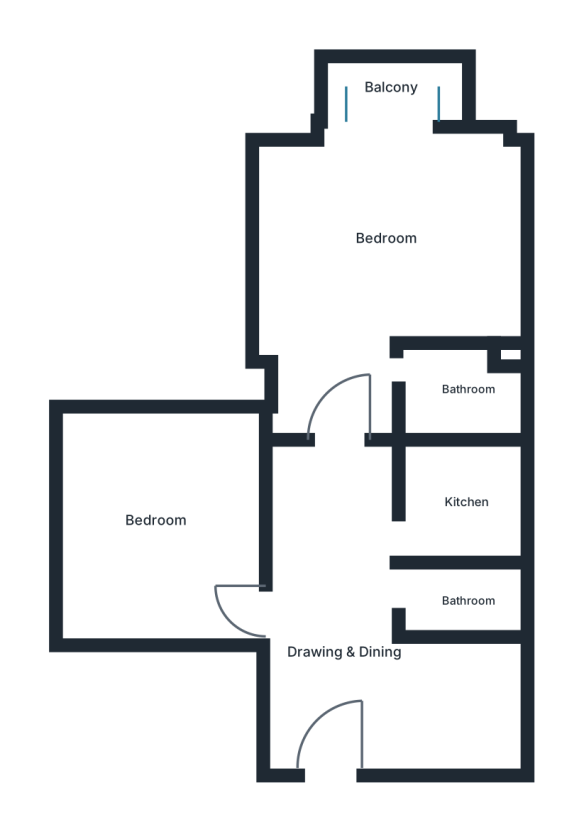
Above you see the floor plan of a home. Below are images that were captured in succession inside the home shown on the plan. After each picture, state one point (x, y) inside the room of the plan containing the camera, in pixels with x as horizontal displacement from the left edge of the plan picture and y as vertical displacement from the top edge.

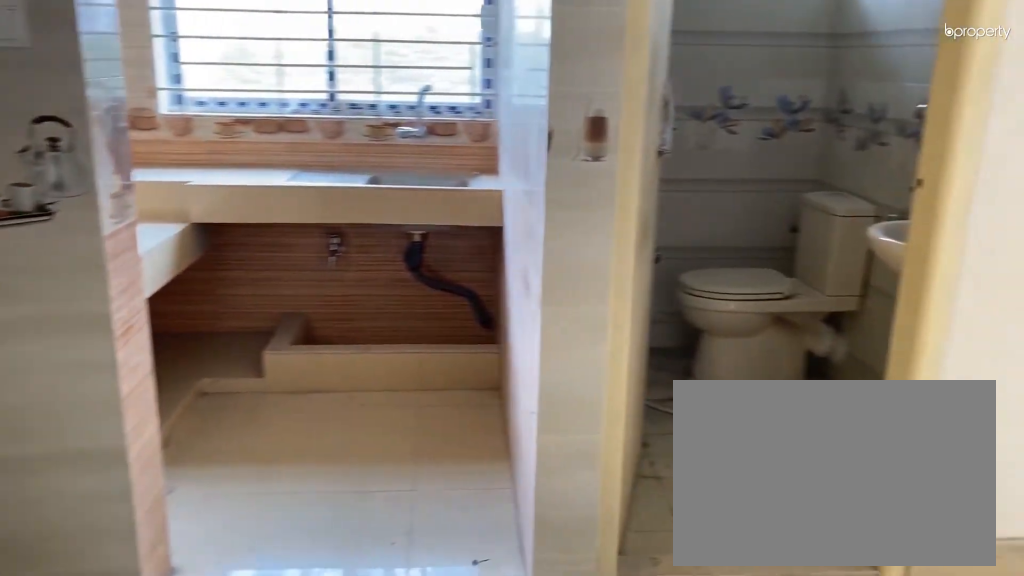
(332, 648)
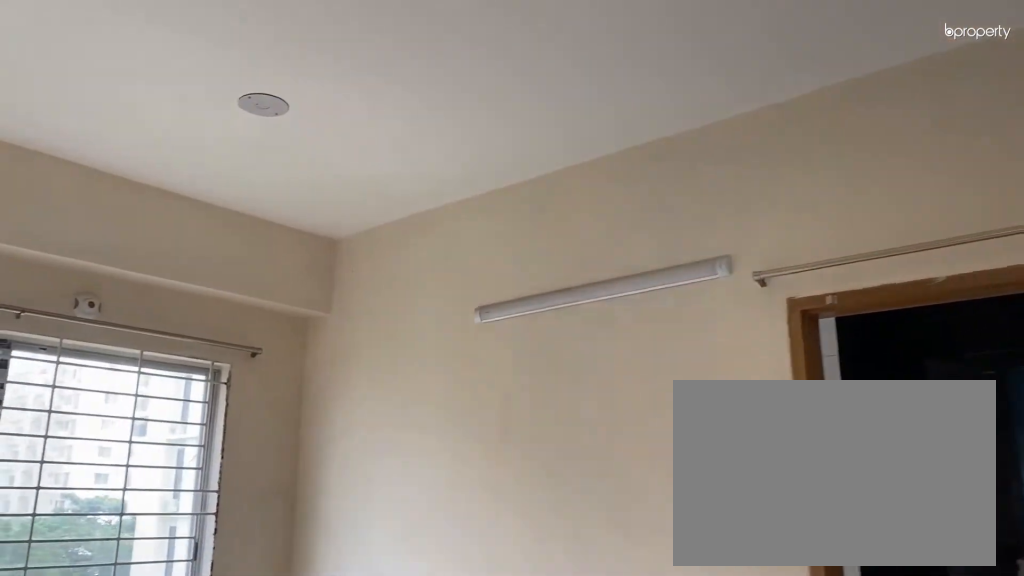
(331, 649)
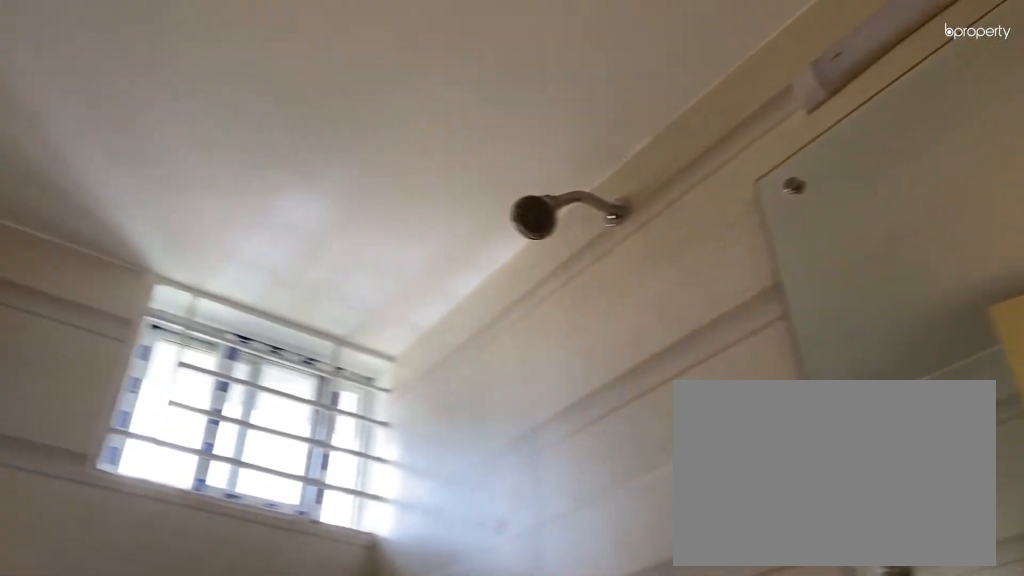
(470, 601)
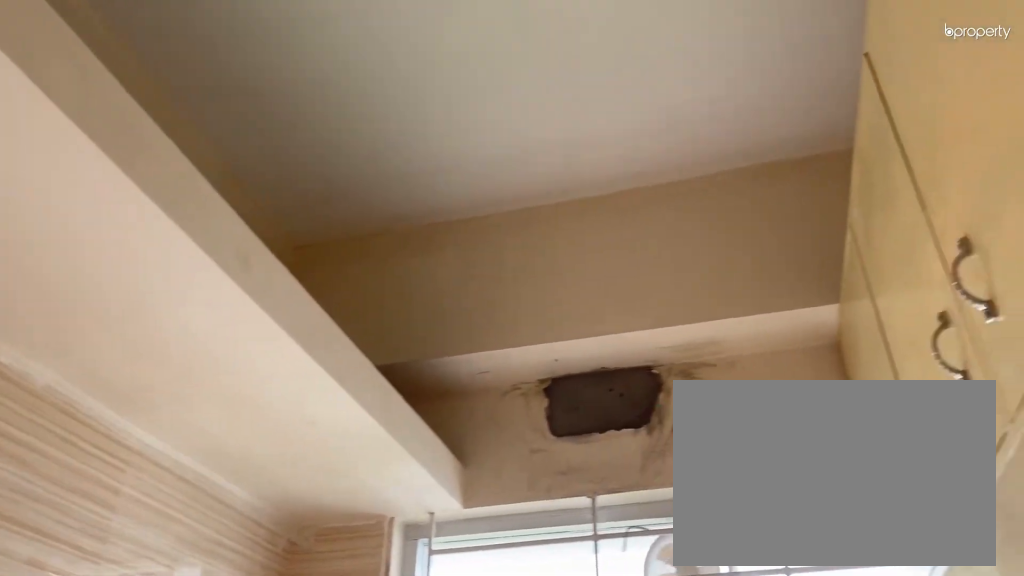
(465, 499)
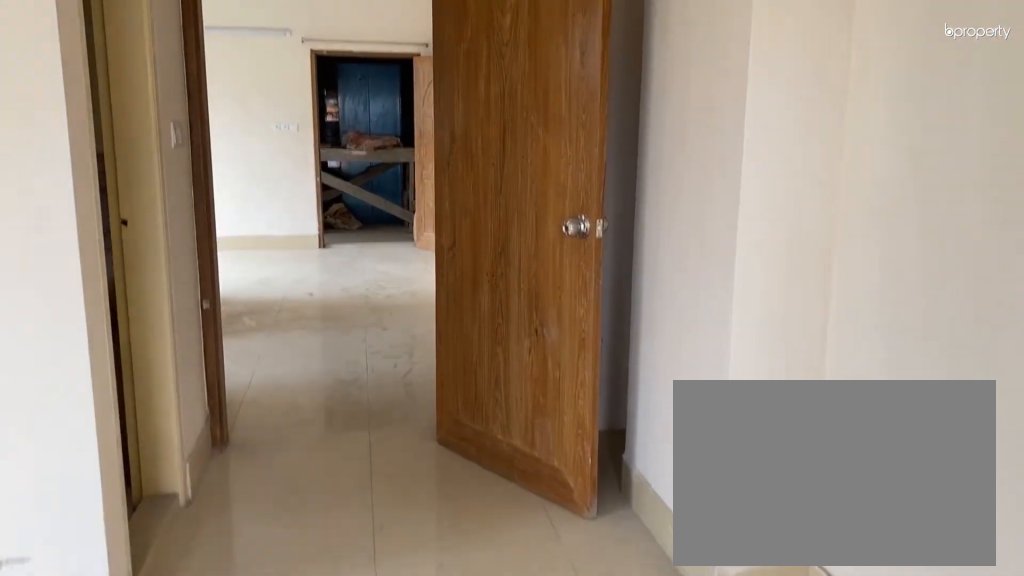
(387, 231)
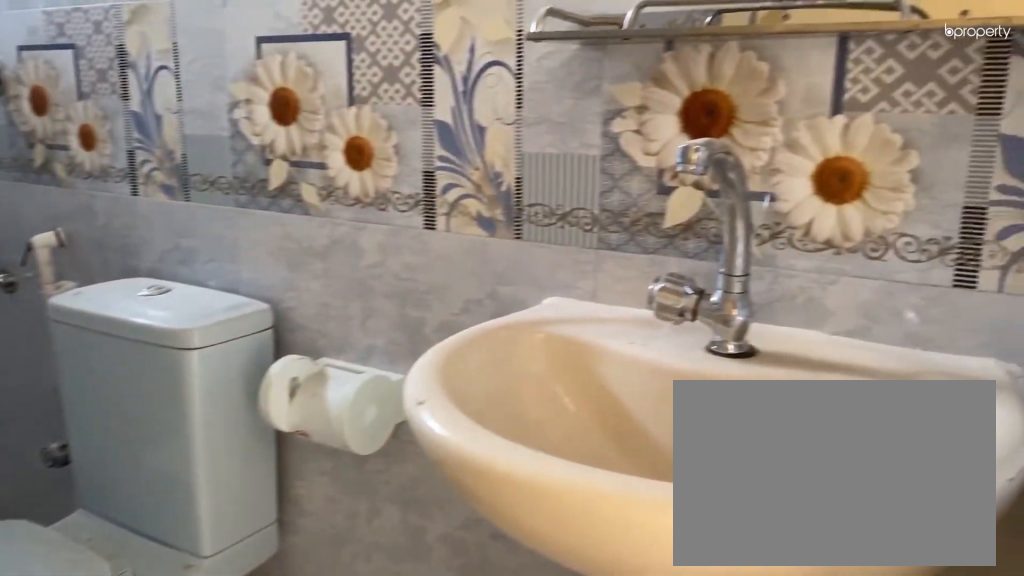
(467, 388)
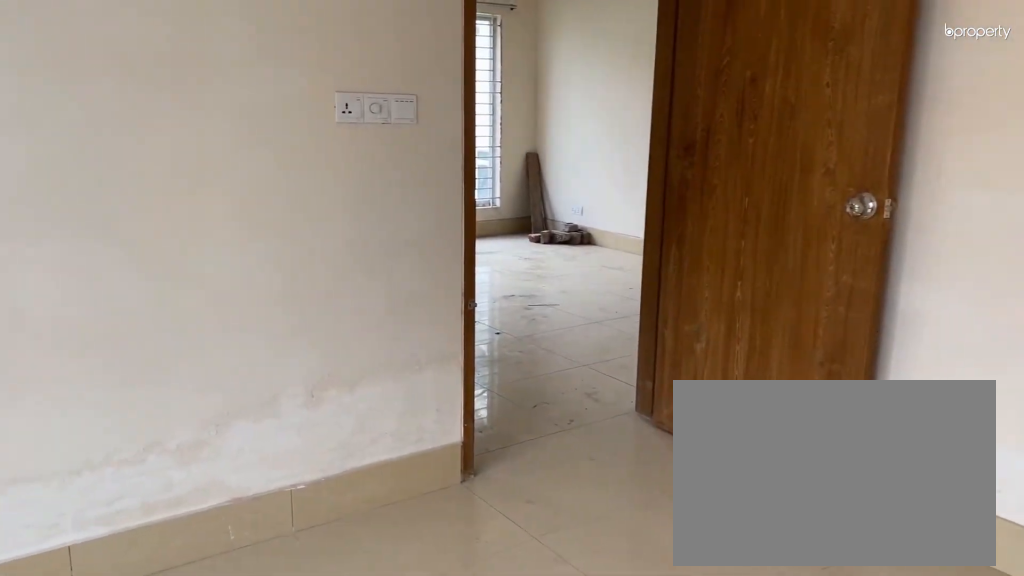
(157, 519)
